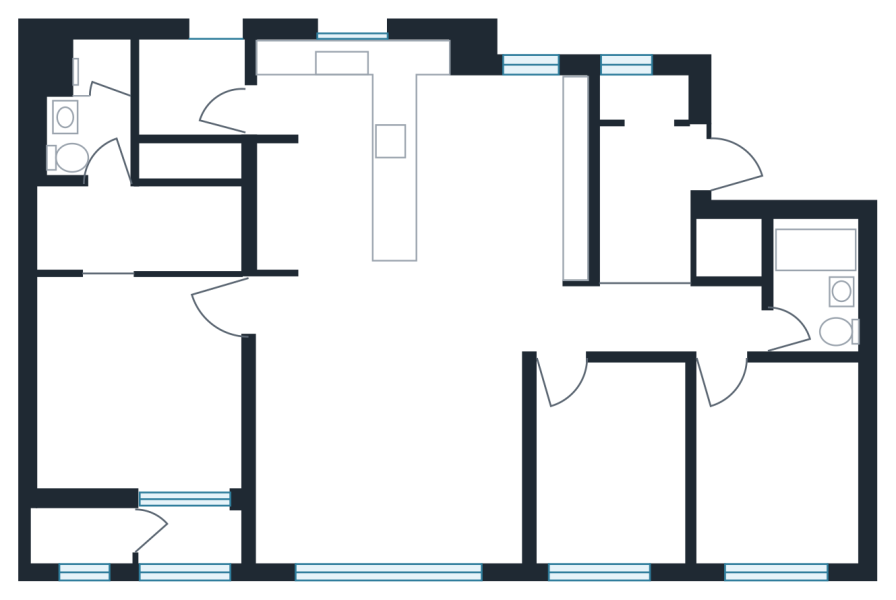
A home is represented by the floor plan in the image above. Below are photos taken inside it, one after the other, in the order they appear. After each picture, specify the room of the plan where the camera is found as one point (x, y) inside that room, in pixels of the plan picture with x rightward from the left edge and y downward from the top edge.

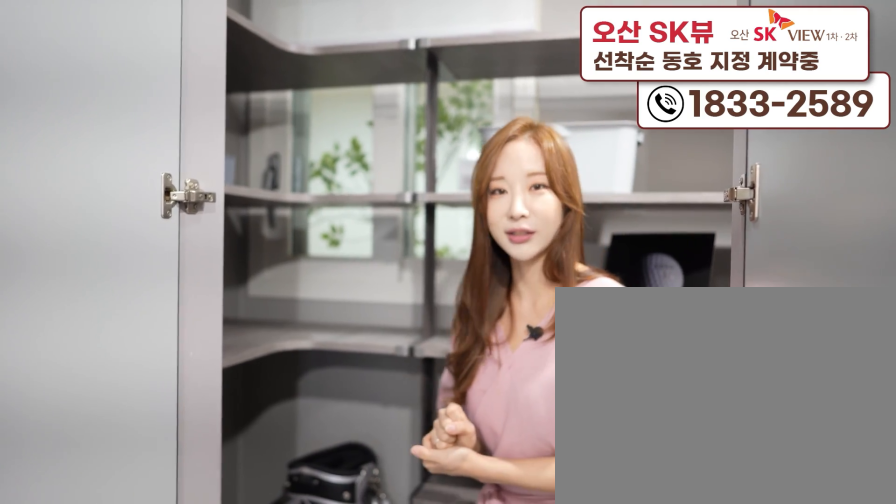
(652, 179)
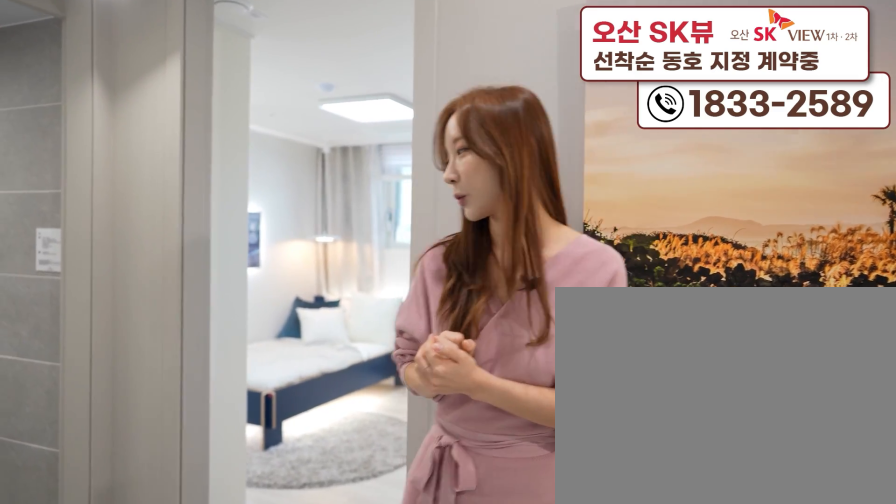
(652, 179)
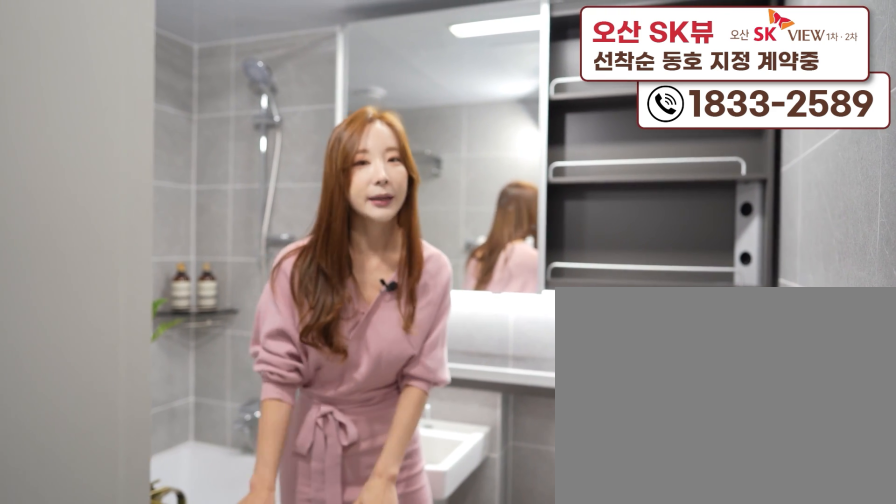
(822, 312)
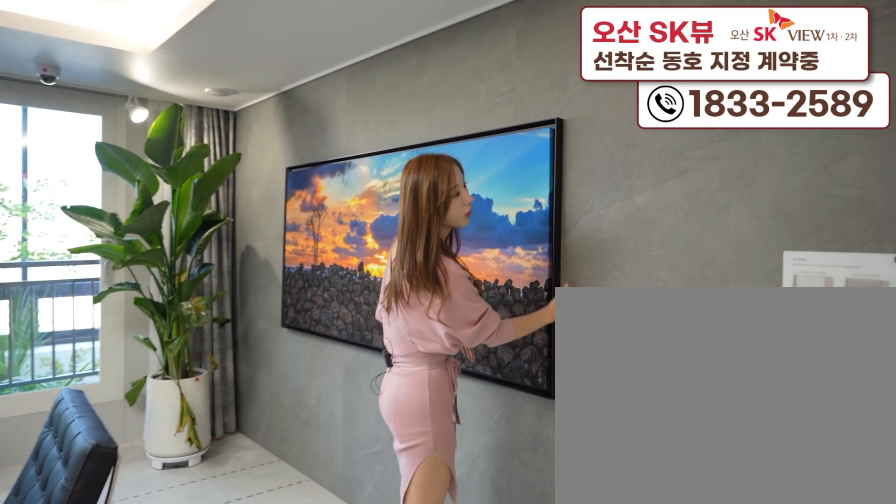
(393, 494)
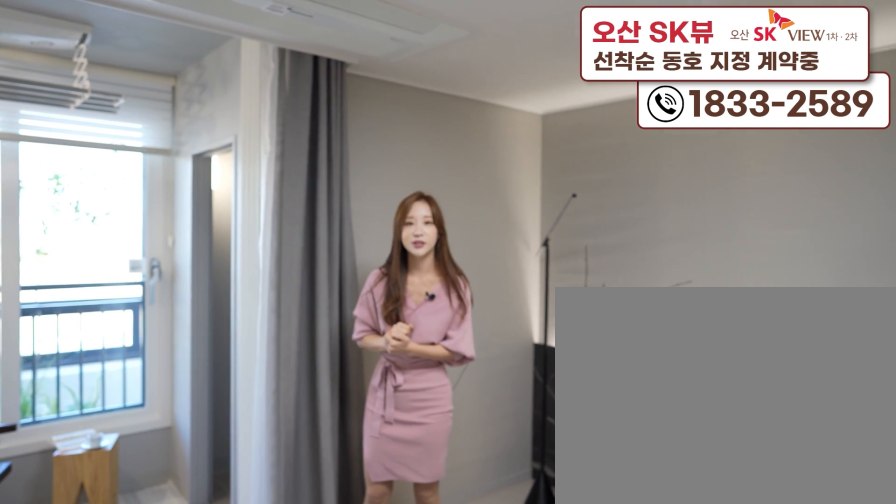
(142, 445)
